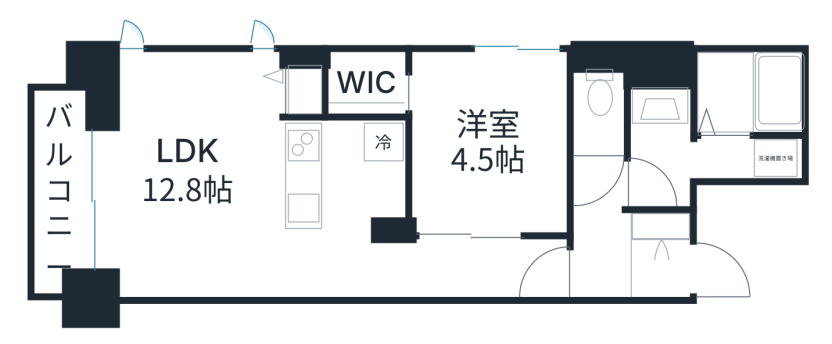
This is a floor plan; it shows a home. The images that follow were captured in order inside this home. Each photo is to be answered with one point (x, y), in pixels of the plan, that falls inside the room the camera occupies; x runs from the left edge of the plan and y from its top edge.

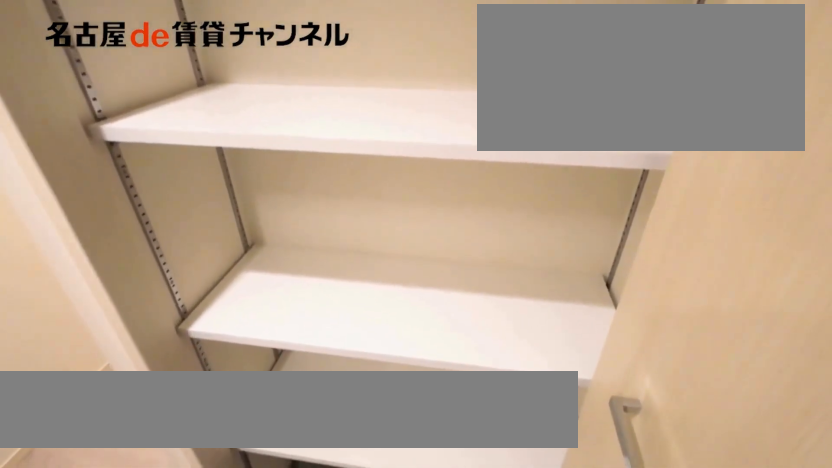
(662, 223)
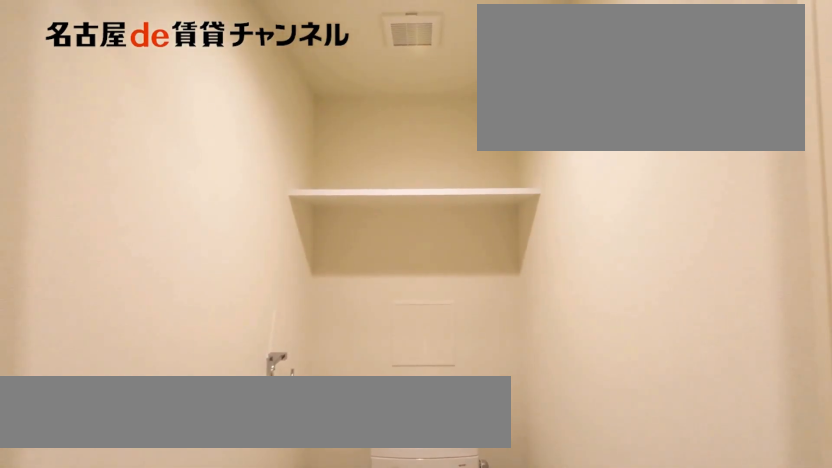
(600, 102)
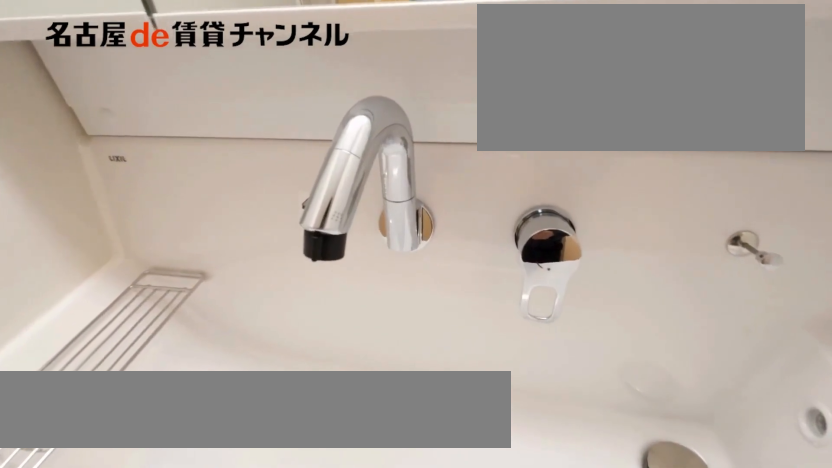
(709, 160)
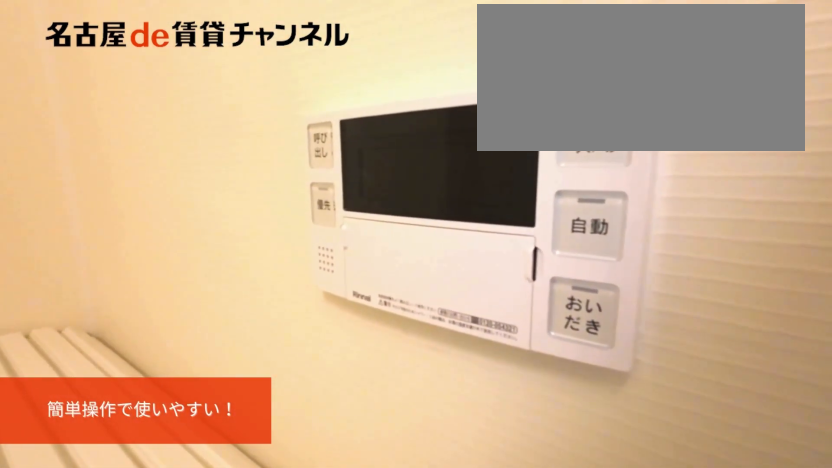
(708, 122)
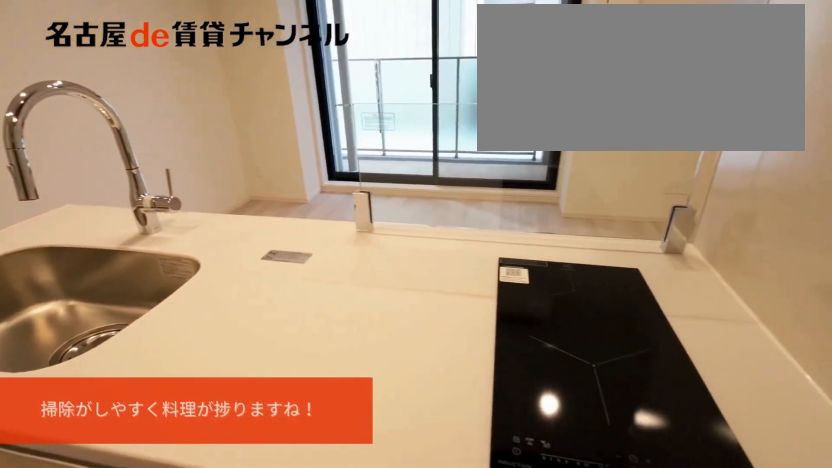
(347, 178)
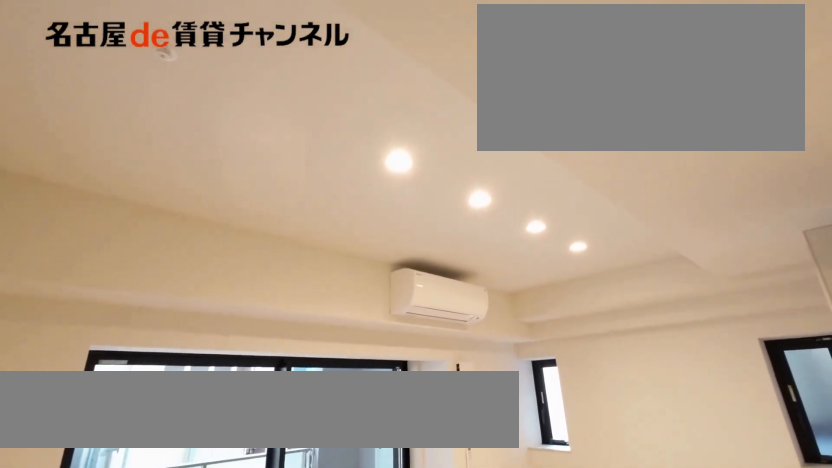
(187, 174)
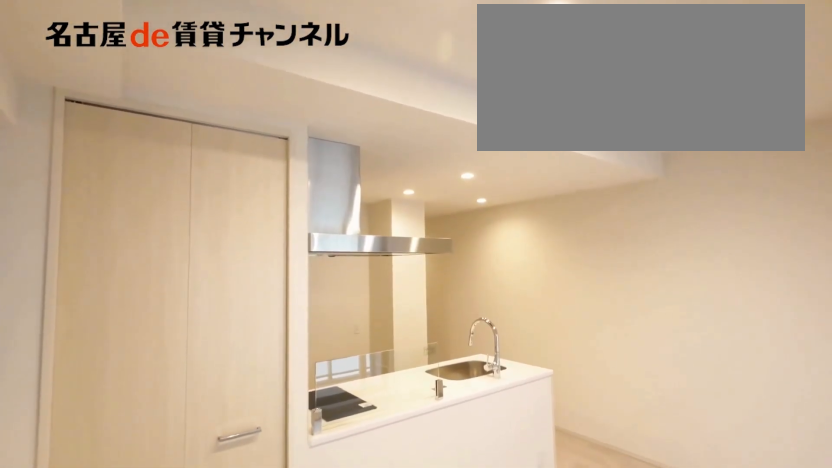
(187, 174)
